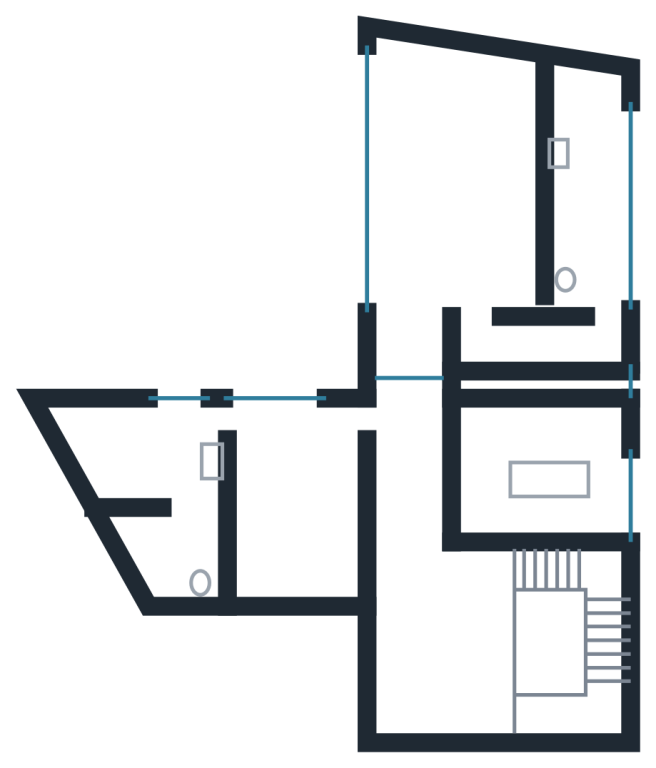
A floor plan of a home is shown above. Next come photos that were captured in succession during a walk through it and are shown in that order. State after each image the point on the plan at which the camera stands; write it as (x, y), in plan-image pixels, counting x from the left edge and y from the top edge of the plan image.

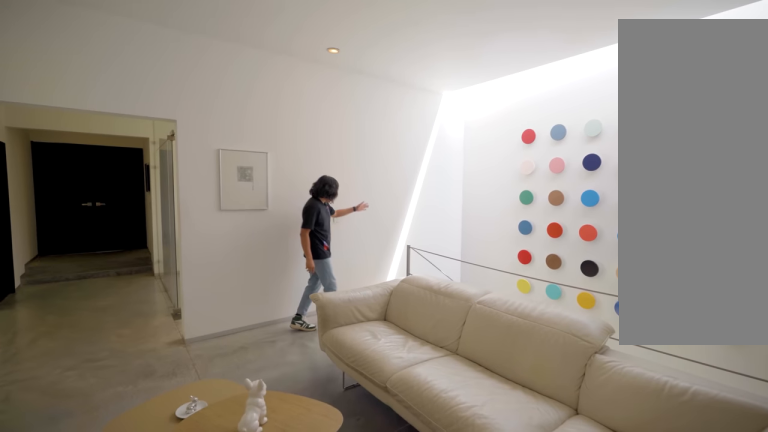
(426, 647)
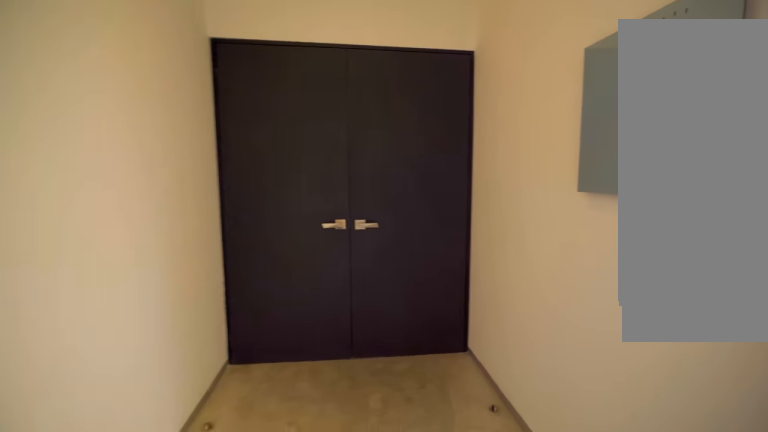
(376, 424)
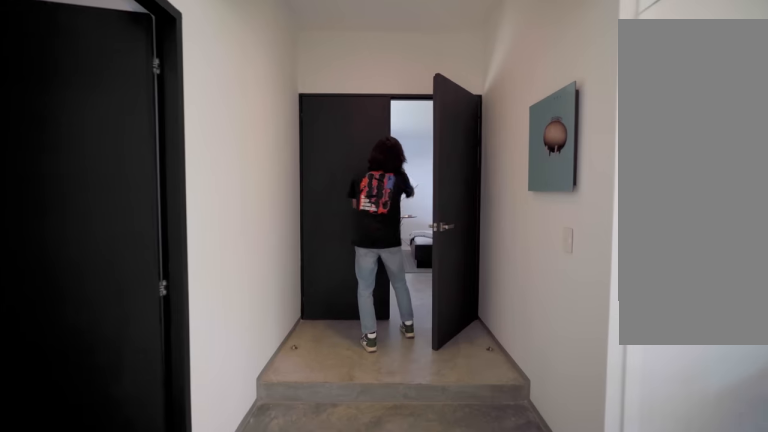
(415, 477)
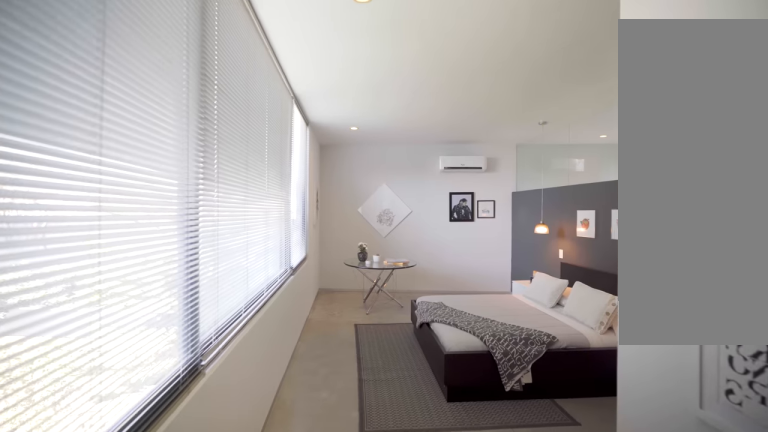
(409, 389)
